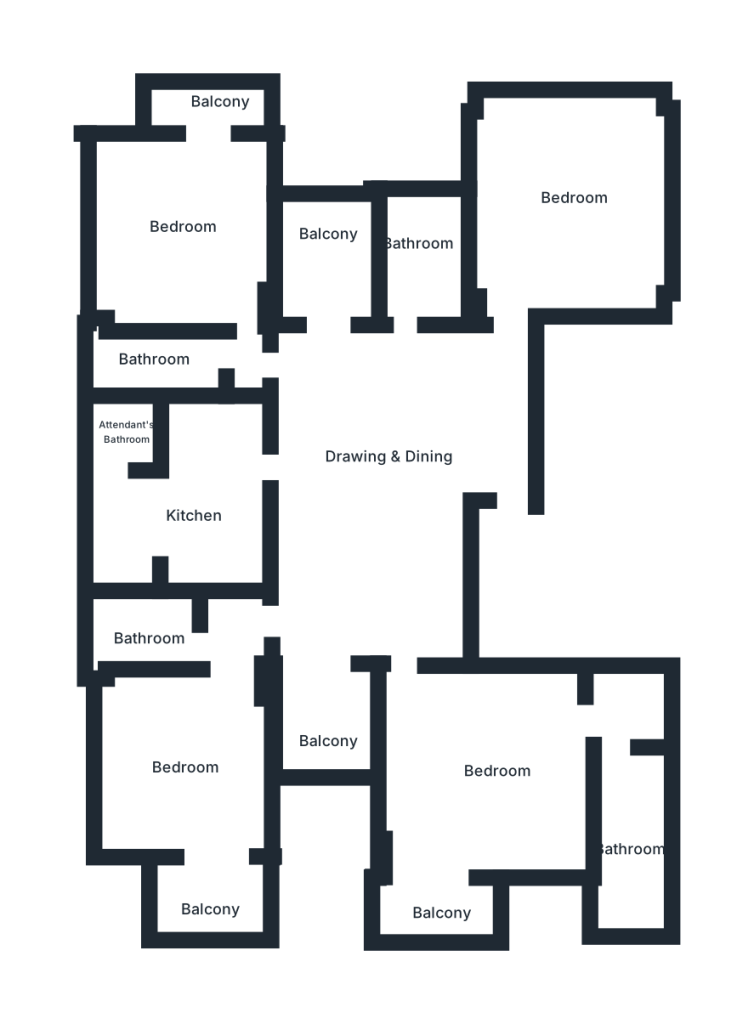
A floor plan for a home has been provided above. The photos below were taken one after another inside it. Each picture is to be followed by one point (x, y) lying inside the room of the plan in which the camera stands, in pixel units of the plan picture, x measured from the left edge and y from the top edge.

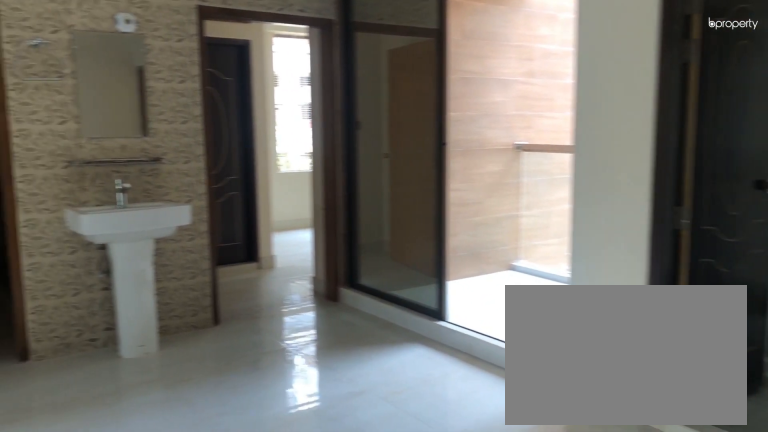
(379, 515)
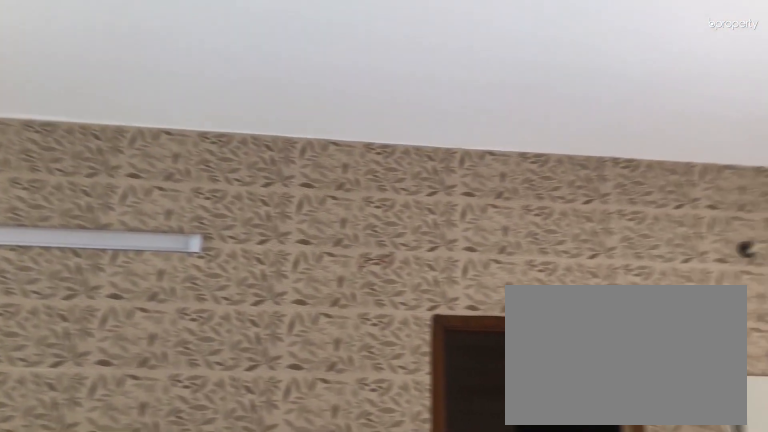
(379, 515)
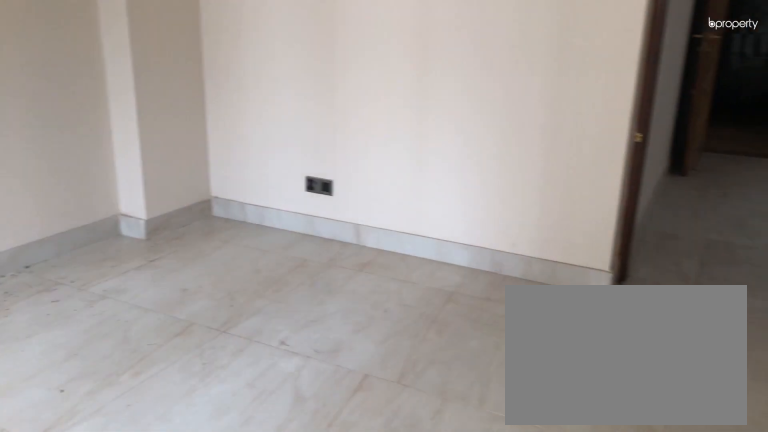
(571, 208)
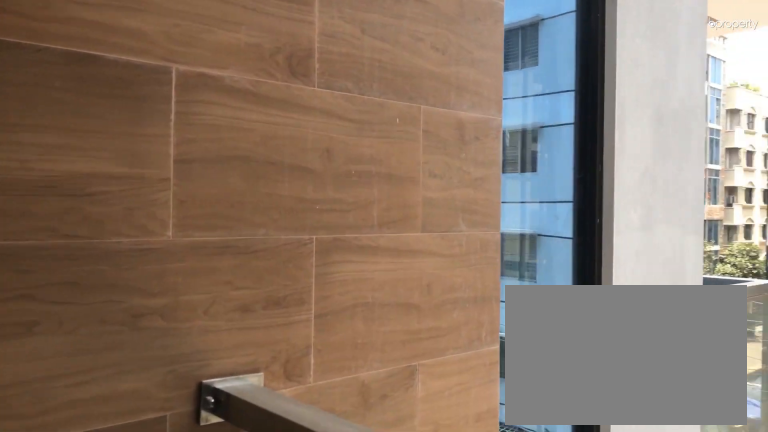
(330, 268)
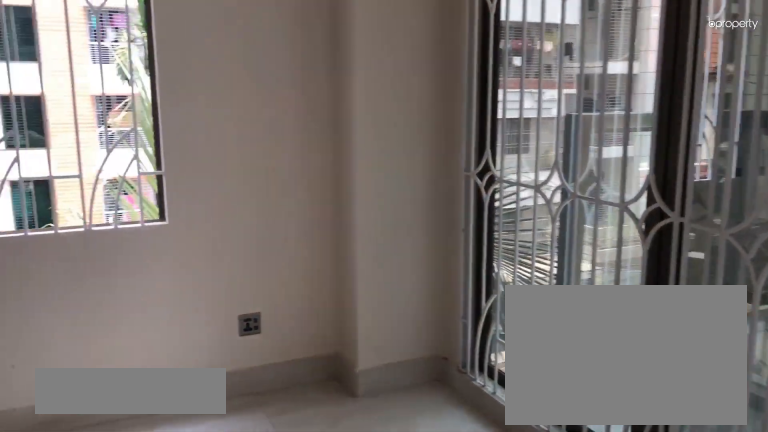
(200, 231)
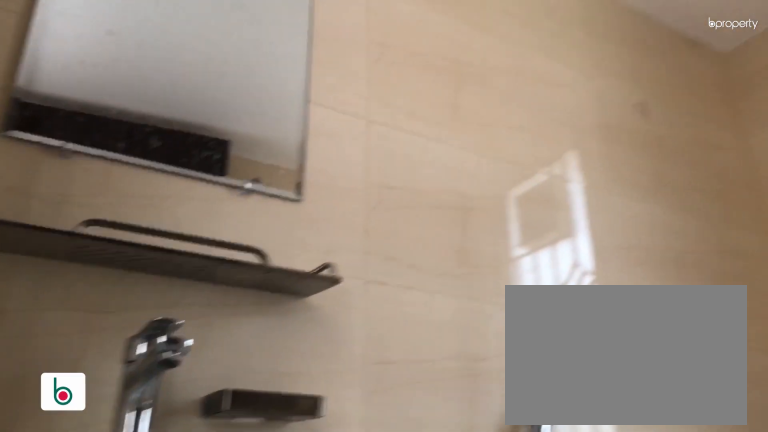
(175, 358)
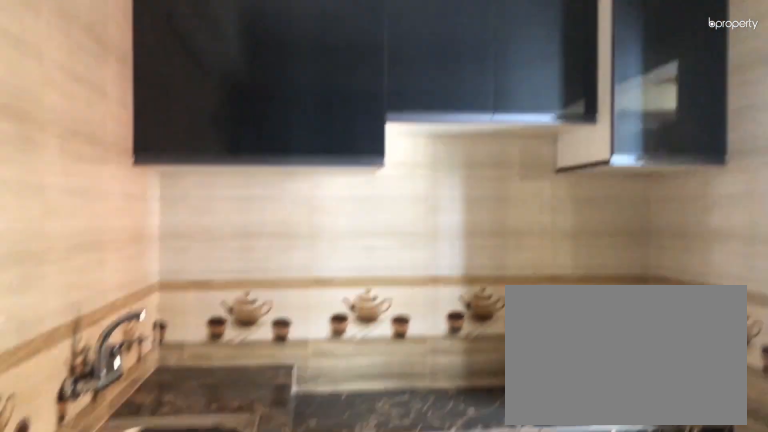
(206, 504)
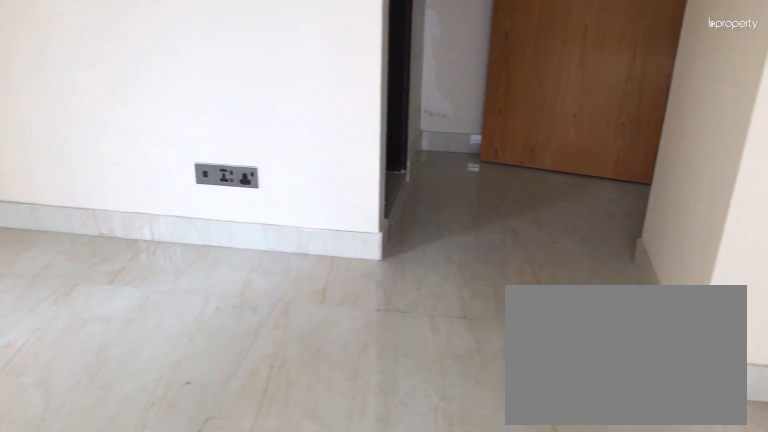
(193, 779)
